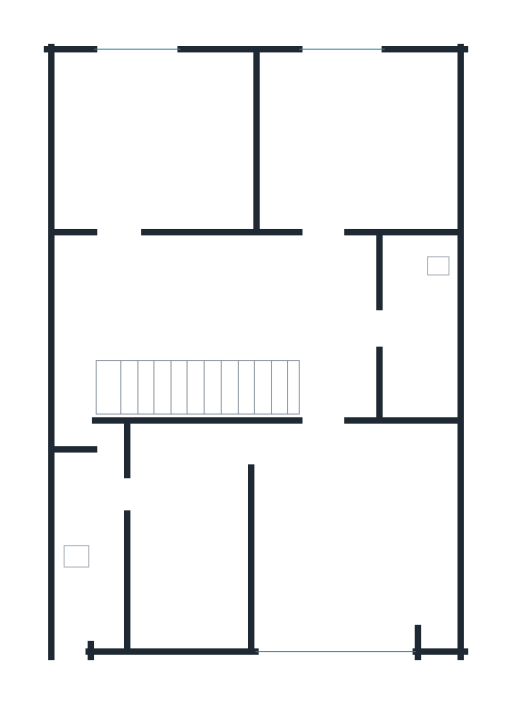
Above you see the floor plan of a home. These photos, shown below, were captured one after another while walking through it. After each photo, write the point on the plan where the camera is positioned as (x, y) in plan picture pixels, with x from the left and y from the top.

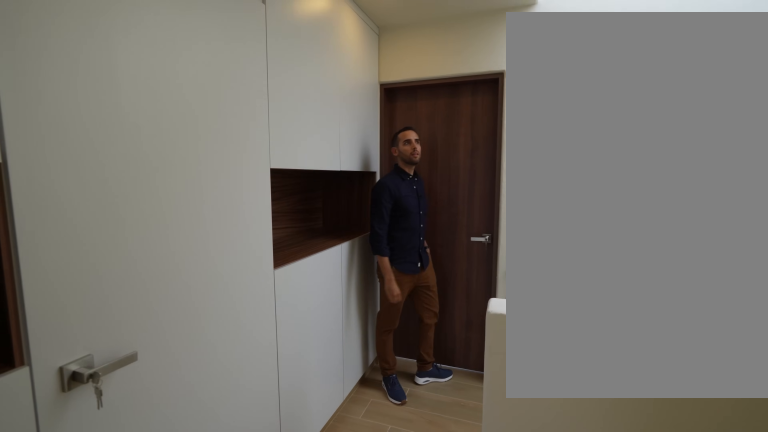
(278, 278)
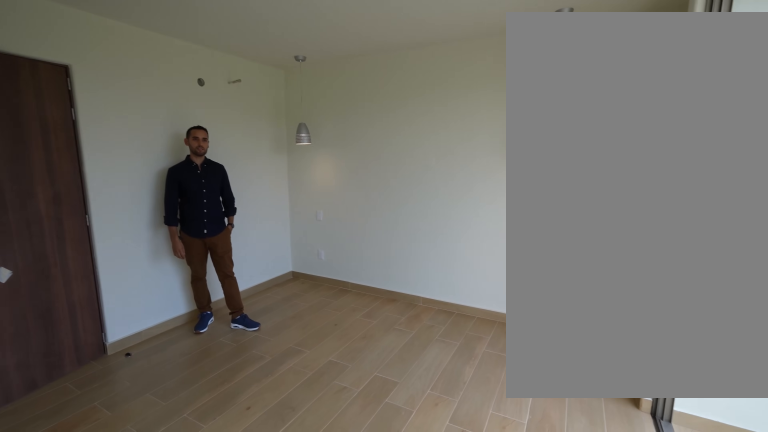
(273, 582)
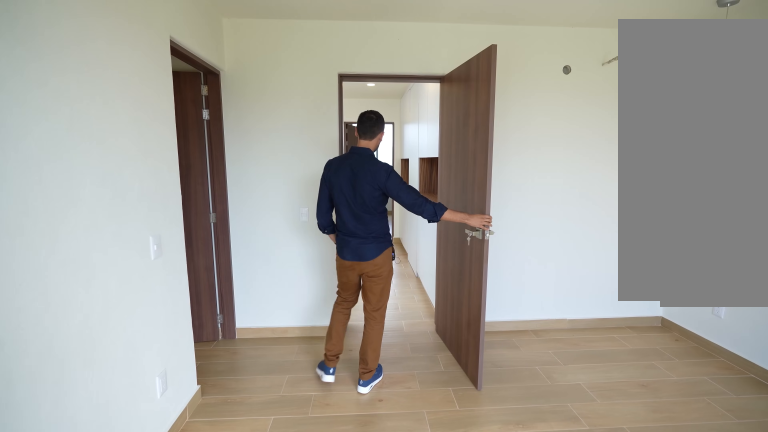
(292, 627)
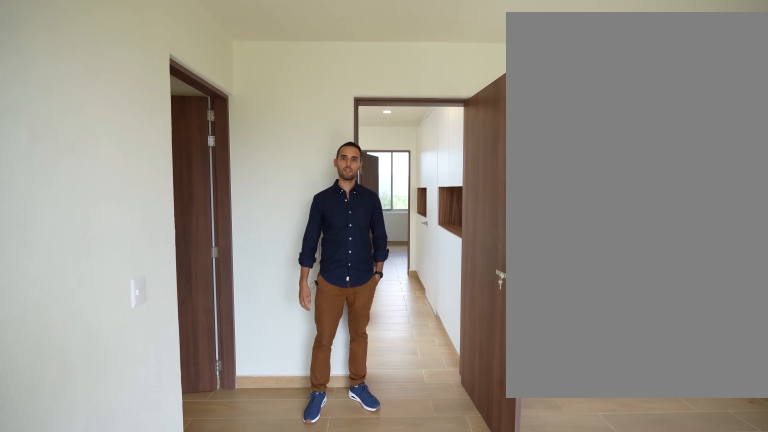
(311, 631)
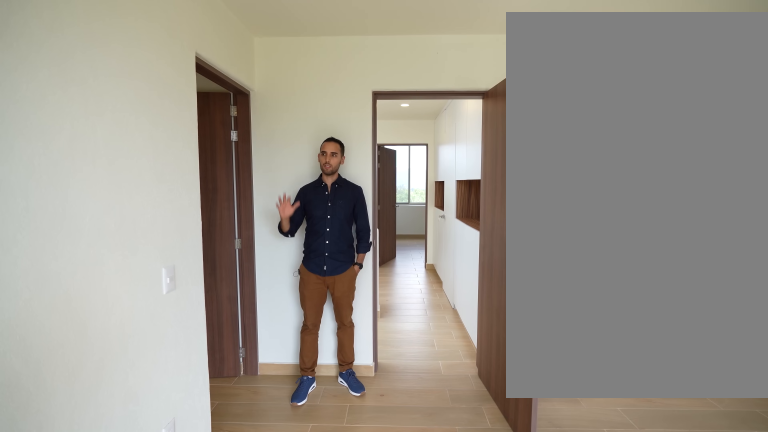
(312, 631)
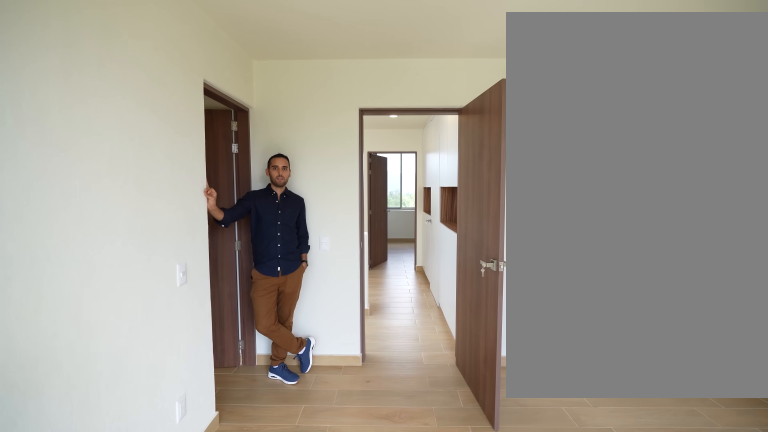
(316, 631)
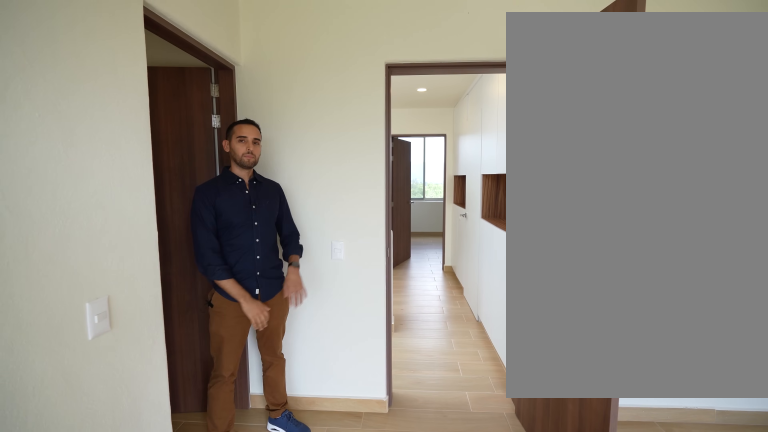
(325, 575)
